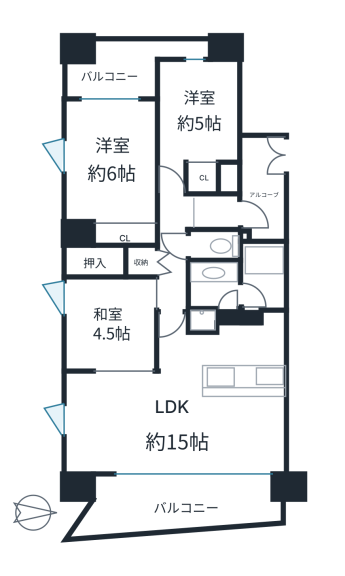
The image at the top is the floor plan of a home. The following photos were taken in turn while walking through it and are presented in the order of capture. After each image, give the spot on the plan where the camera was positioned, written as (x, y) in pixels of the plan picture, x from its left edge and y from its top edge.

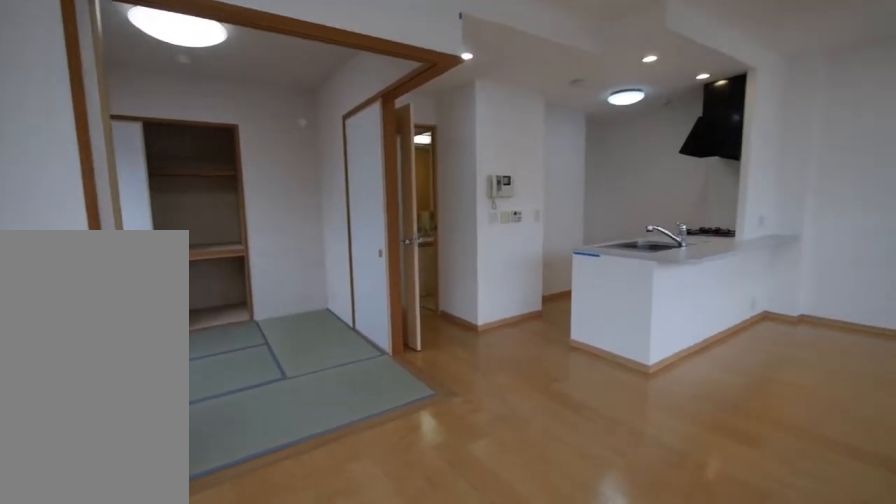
(111, 410)
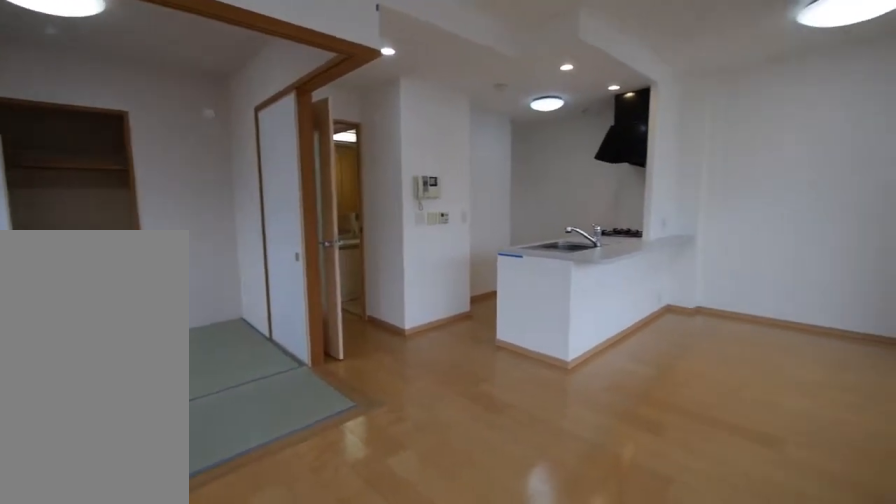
(111, 410)
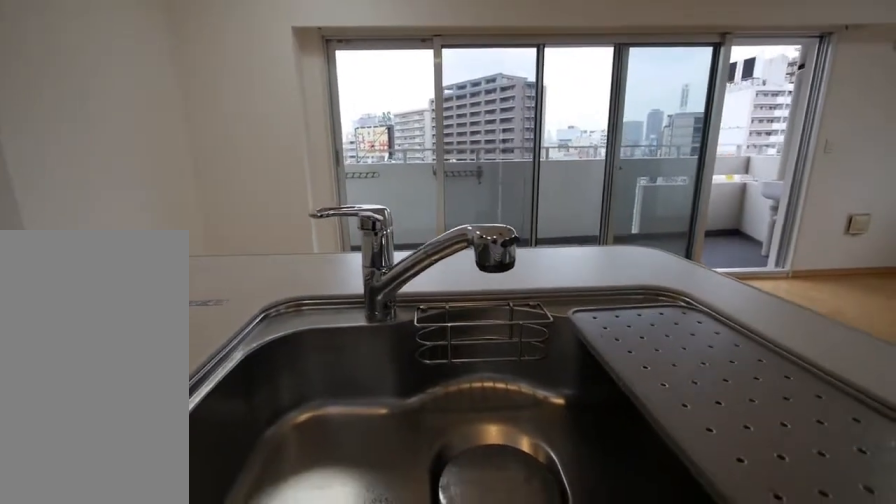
(225, 347)
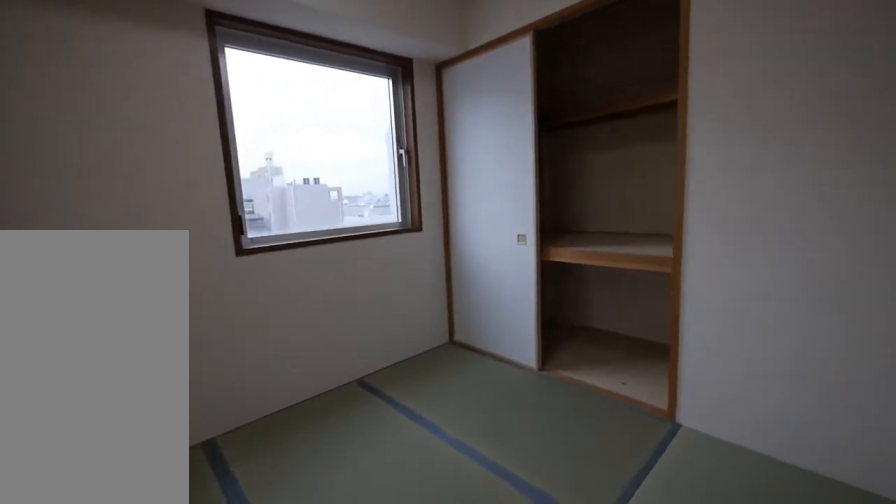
(99, 336)
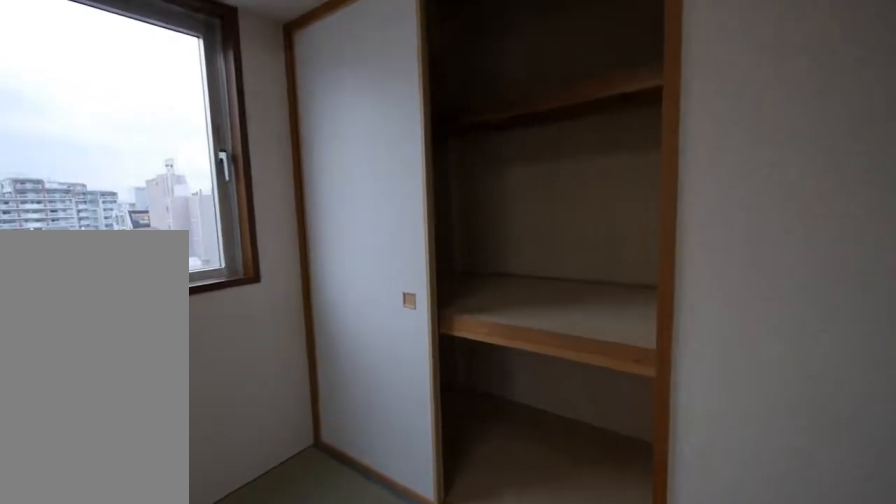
(100, 336)
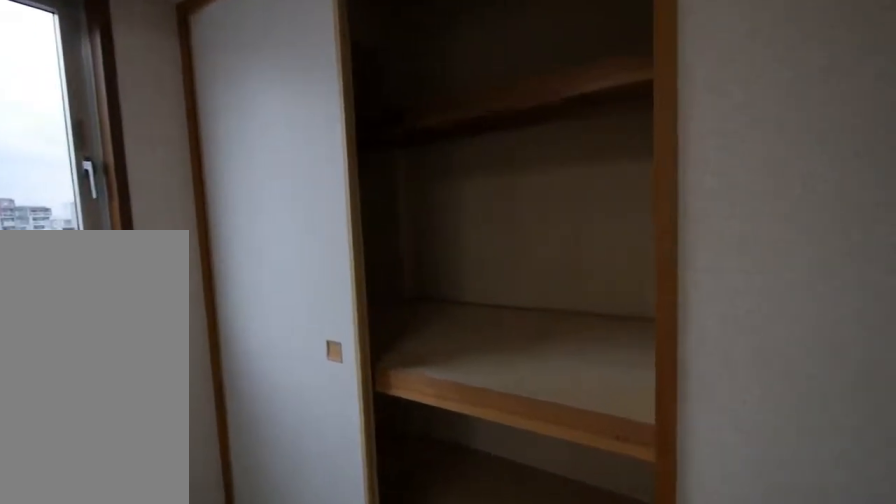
(99, 336)
